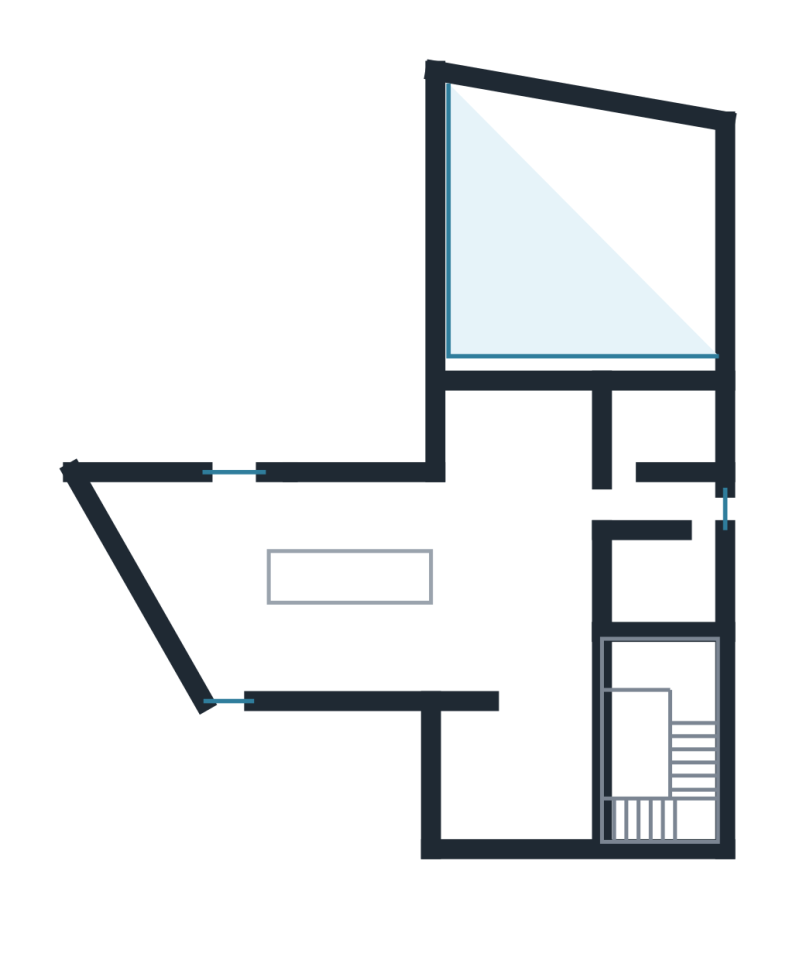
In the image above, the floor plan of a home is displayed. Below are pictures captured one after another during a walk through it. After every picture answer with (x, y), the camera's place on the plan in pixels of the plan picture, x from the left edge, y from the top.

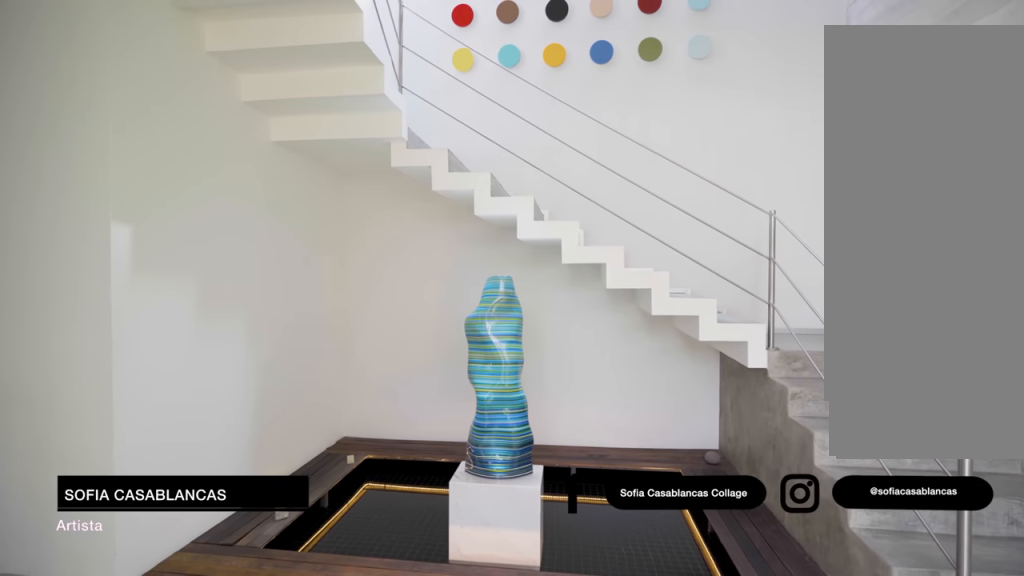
(538, 773)
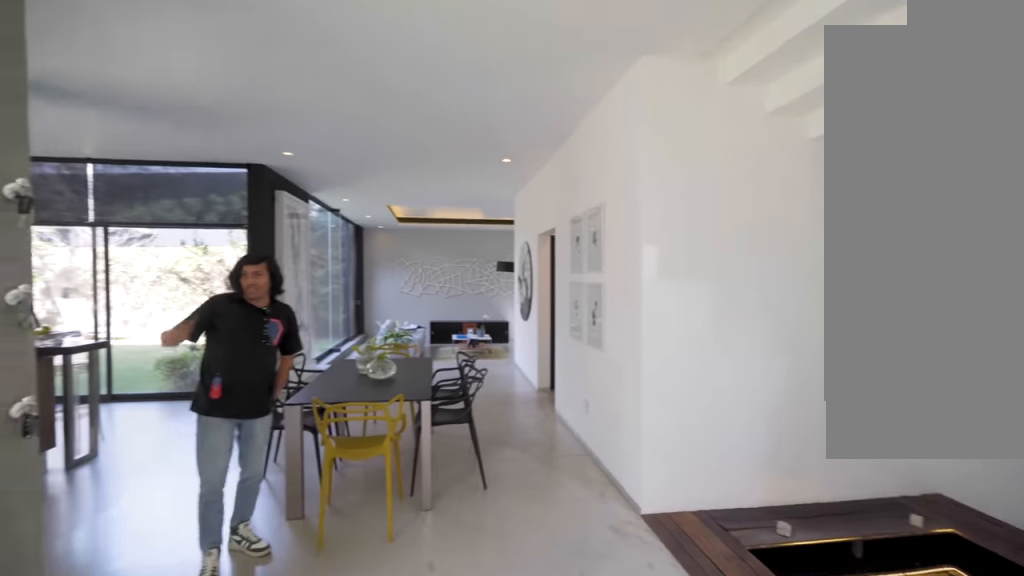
(558, 721)
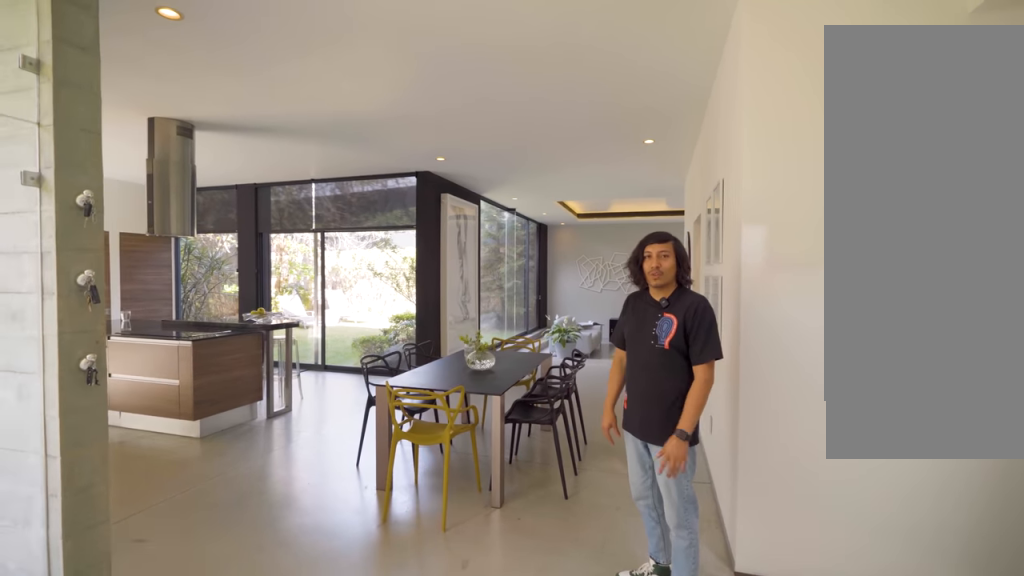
(554, 762)
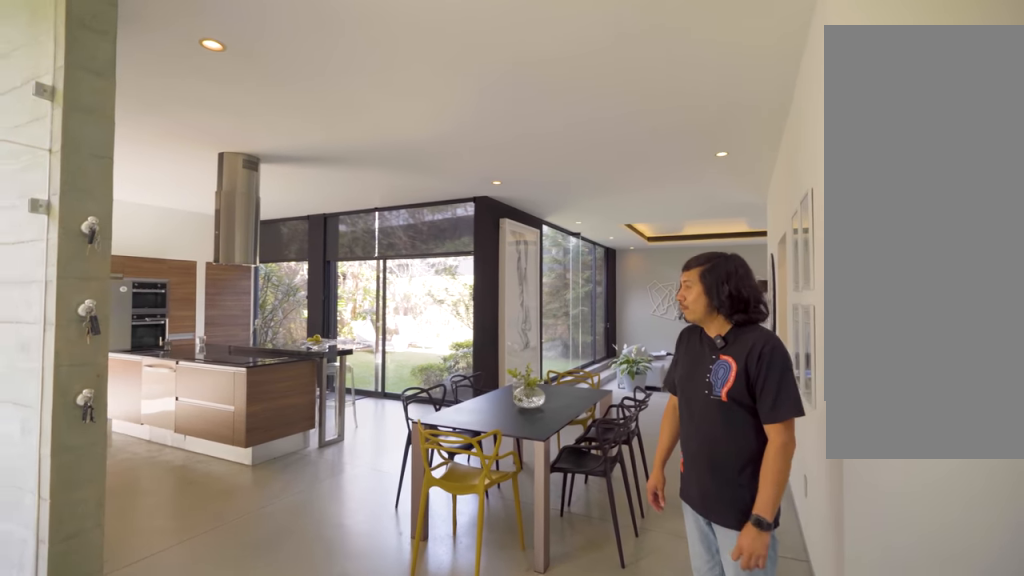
(554, 762)
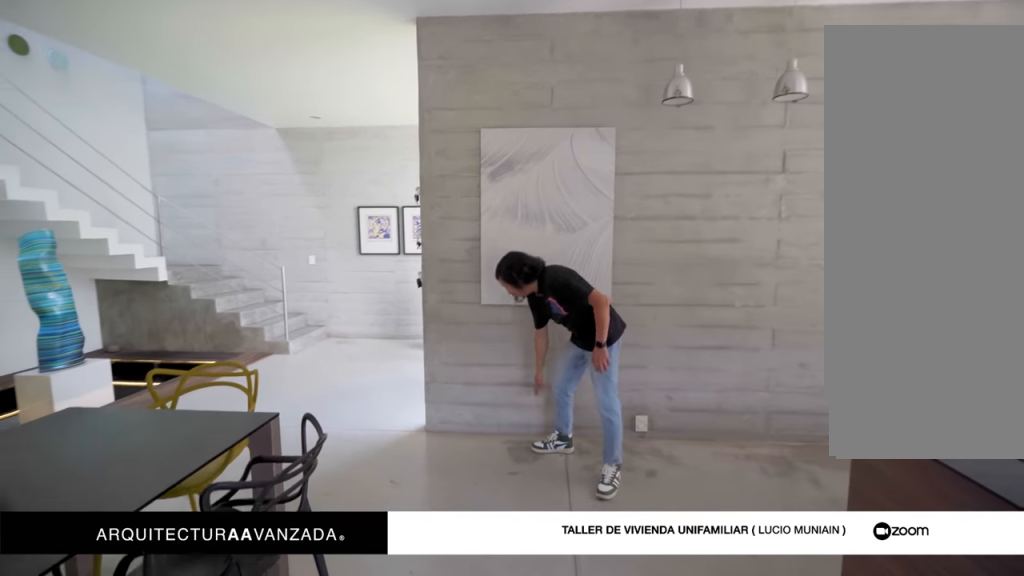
(425, 511)
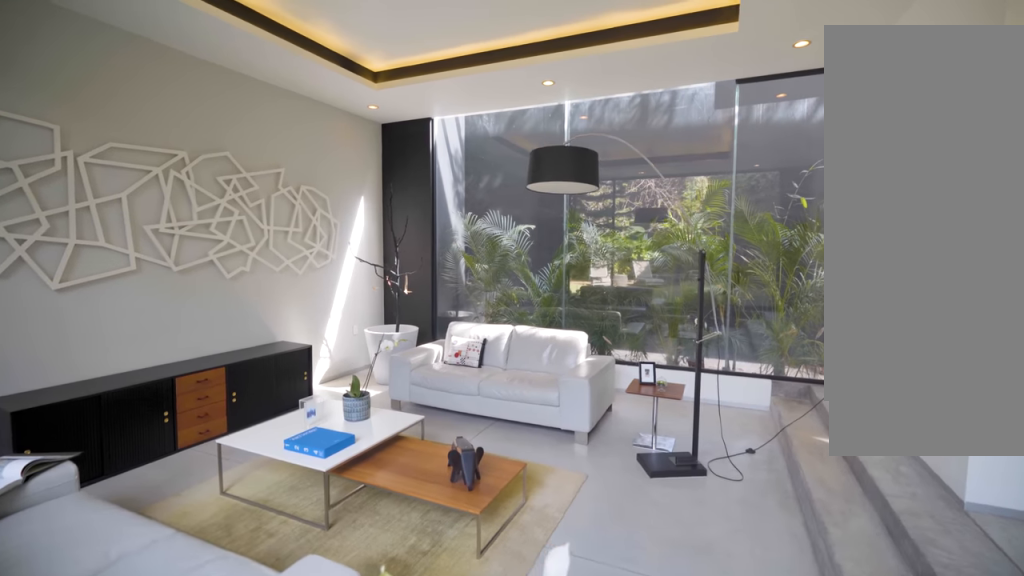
(509, 379)
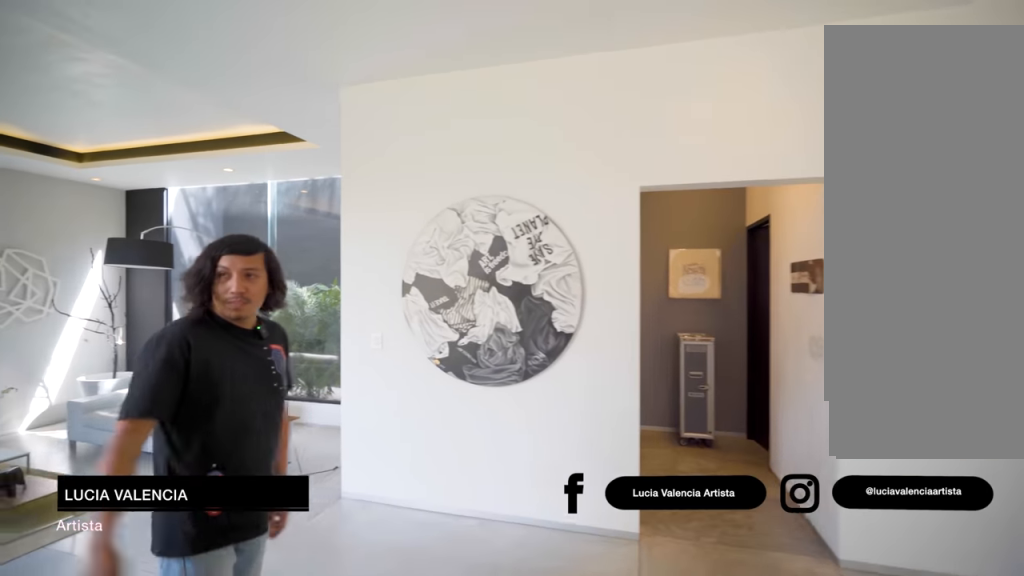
(546, 501)
